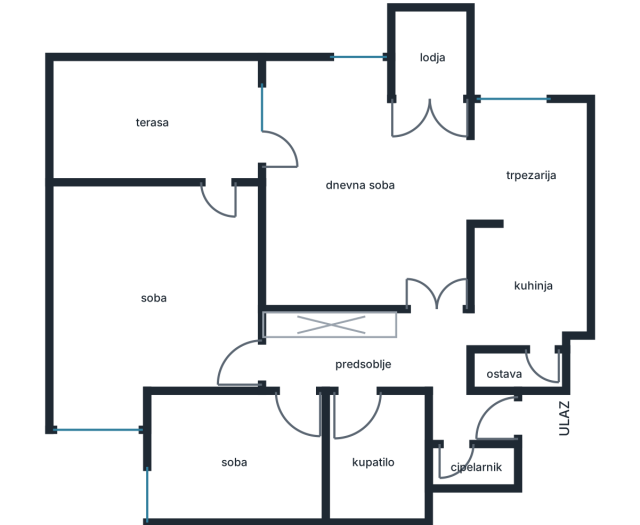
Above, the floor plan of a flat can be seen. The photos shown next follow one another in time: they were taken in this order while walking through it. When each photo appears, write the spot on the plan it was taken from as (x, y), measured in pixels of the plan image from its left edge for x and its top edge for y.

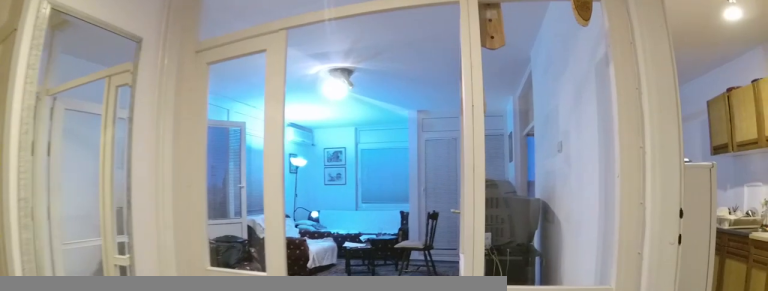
(450, 382)
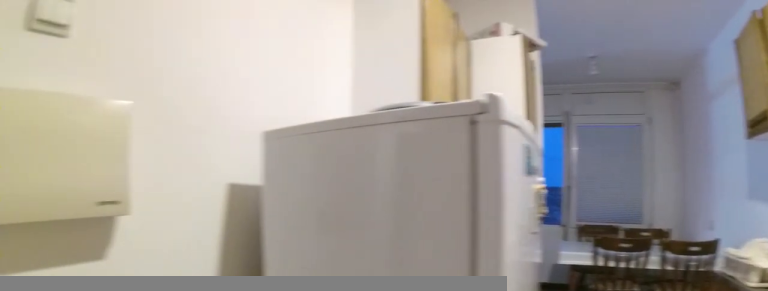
(546, 339)
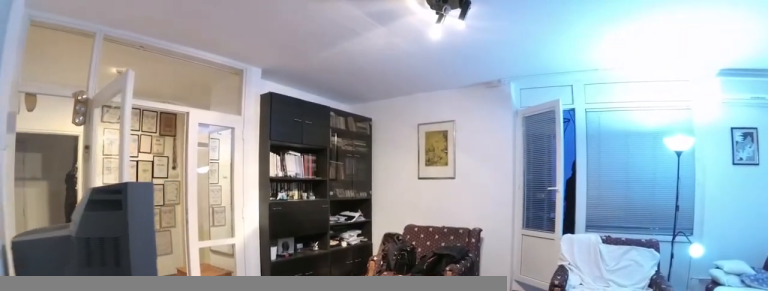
(506, 159)
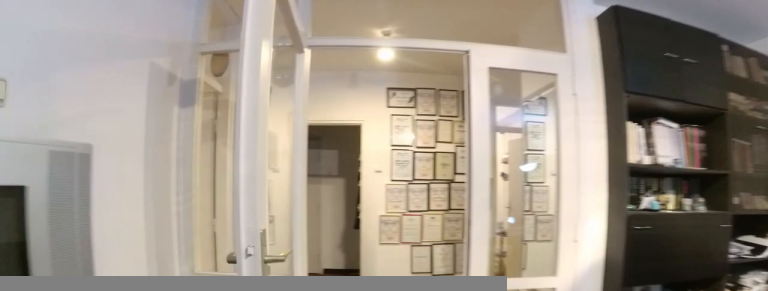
(438, 200)
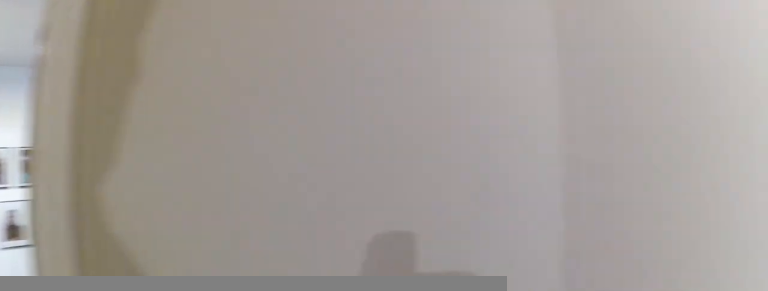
(288, 366)
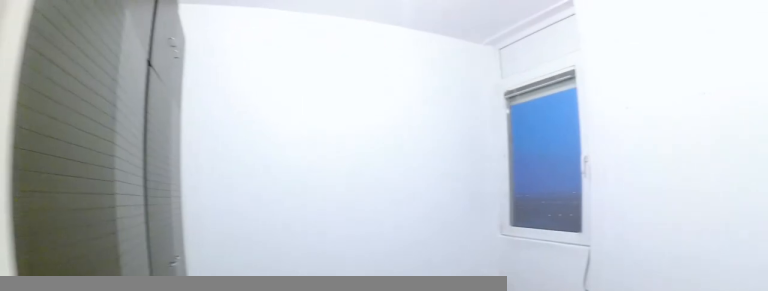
(299, 378)
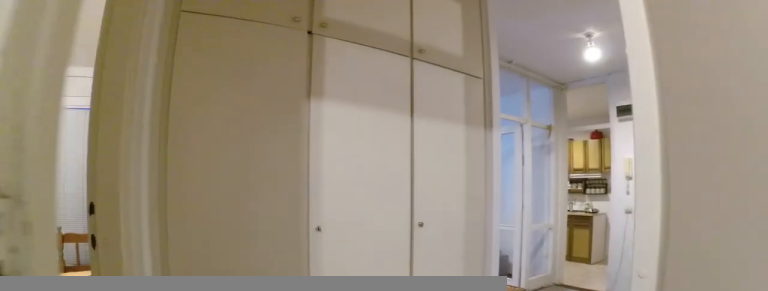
(267, 422)
